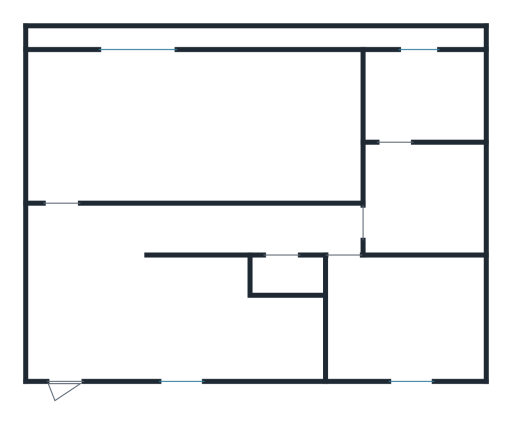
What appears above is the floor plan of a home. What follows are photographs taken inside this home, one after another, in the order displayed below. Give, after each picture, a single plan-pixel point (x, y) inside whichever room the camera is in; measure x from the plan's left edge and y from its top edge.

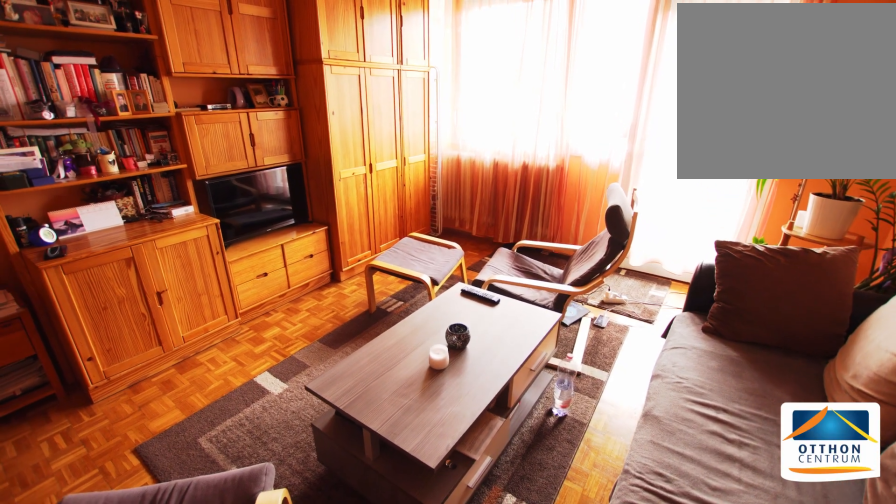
(190, 122)
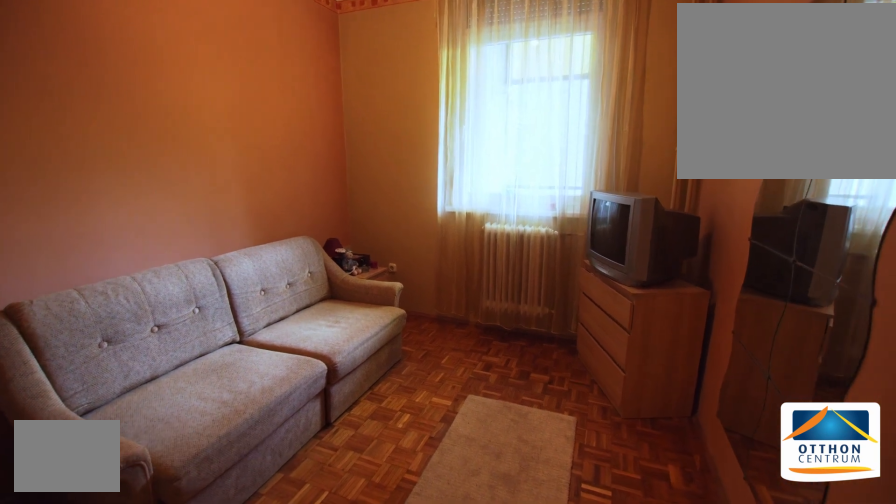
(409, 318)
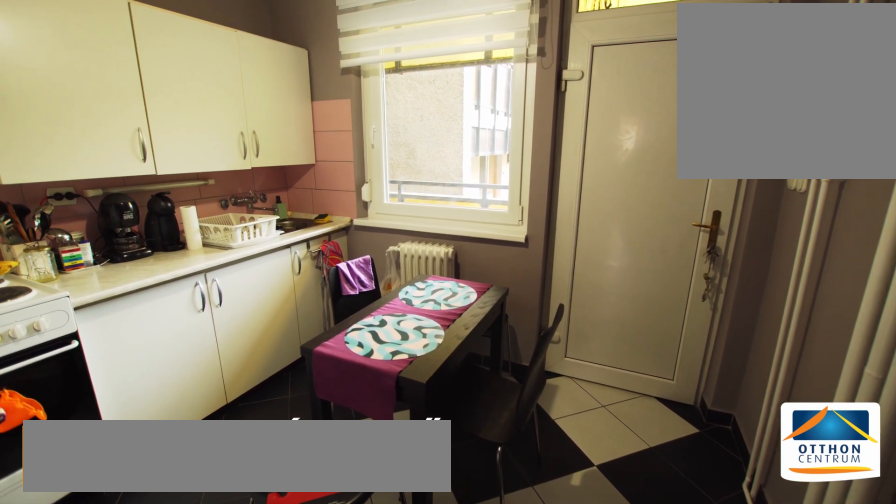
(177, 317)
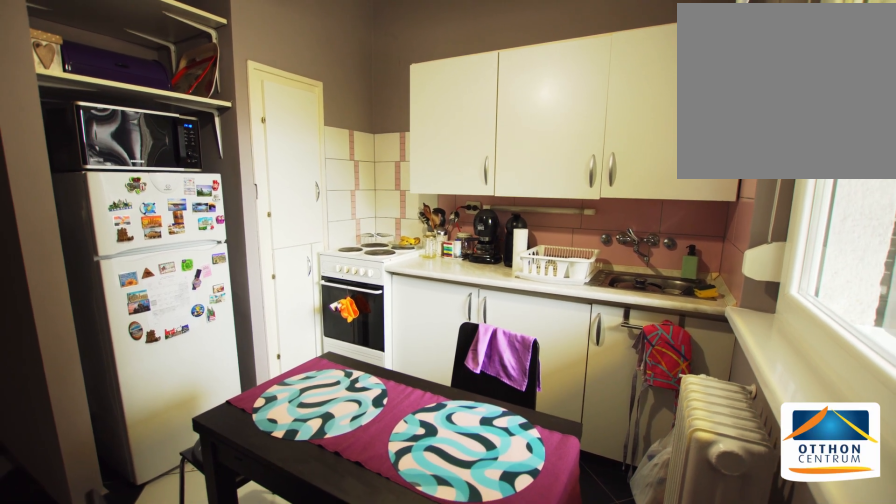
(177, 317)
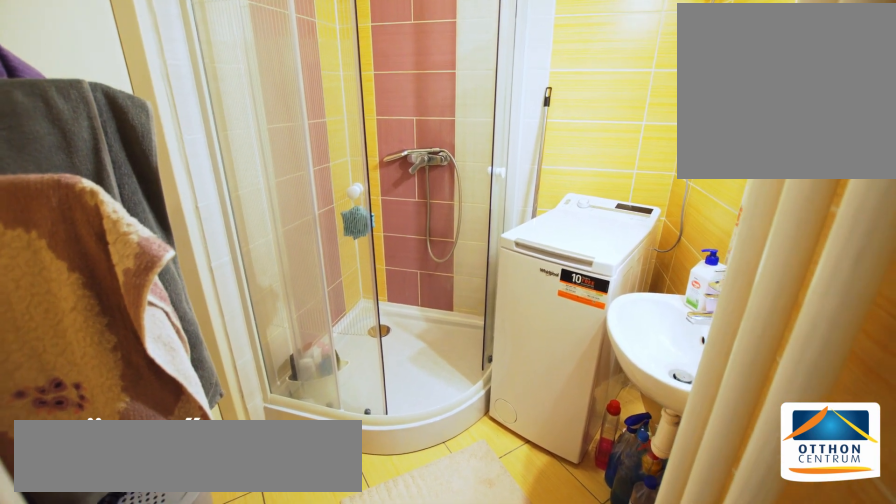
(436, 205)
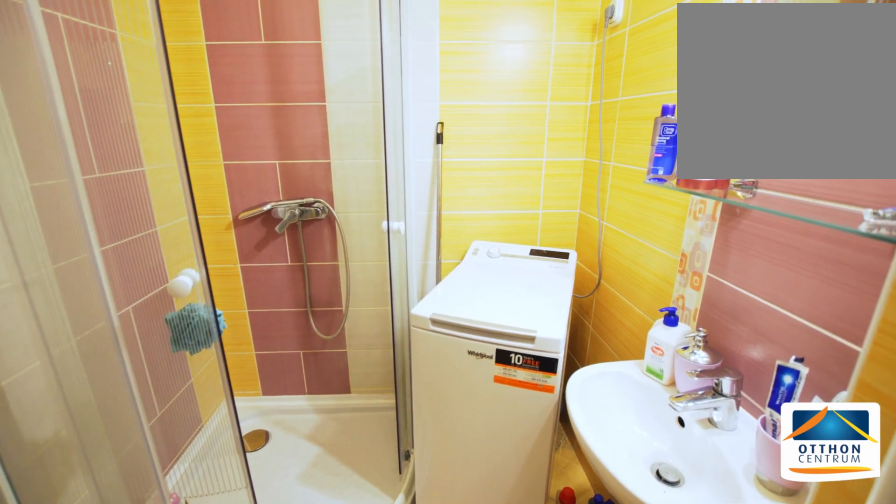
(432, 204)
